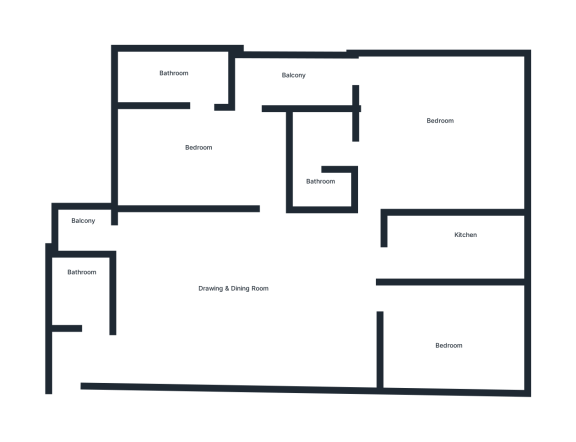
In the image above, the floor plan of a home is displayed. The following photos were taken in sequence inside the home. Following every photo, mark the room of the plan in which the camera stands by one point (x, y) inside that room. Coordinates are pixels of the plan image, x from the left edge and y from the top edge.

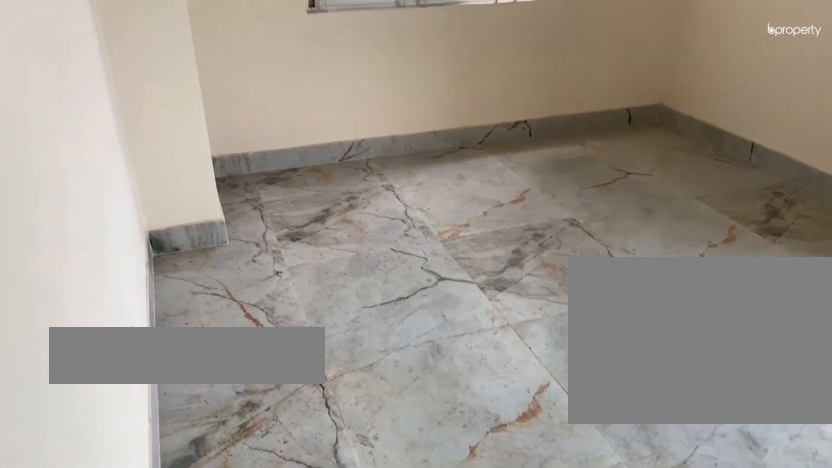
(198, 151)
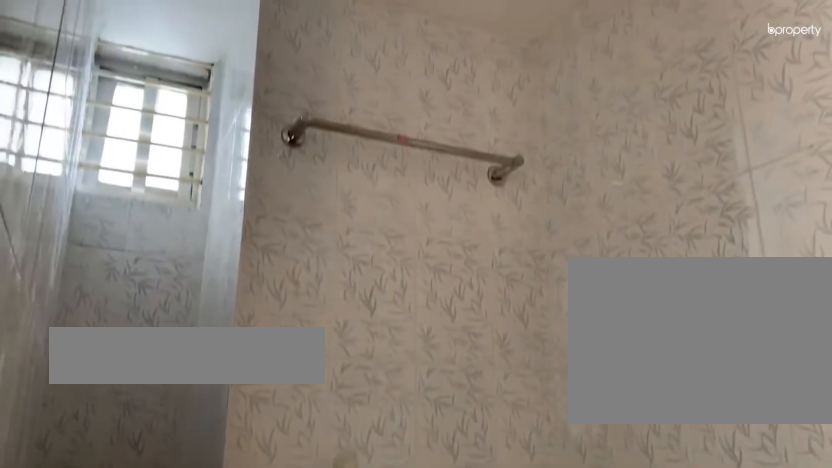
(182, 74)
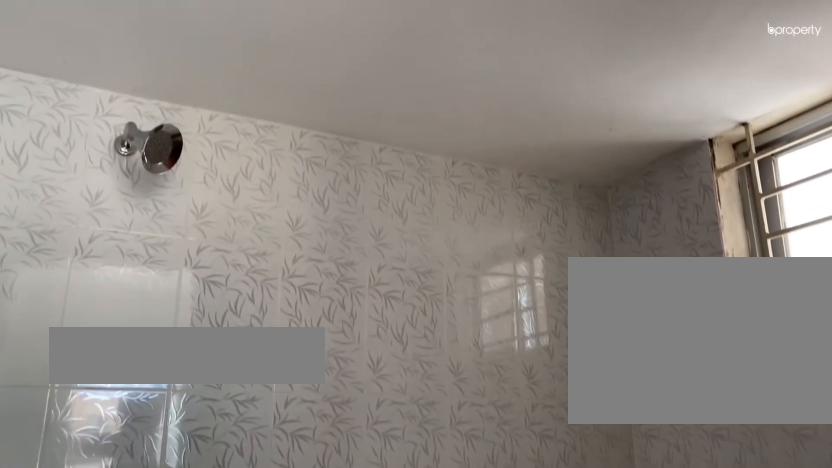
(320, 158)
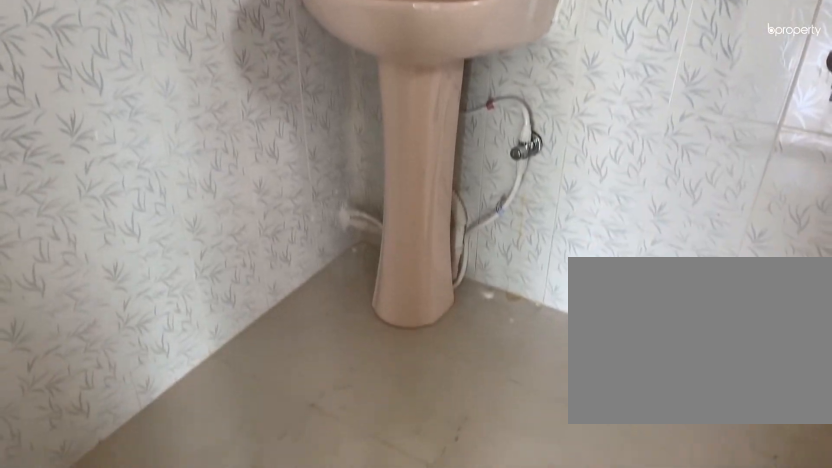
(320, 158)
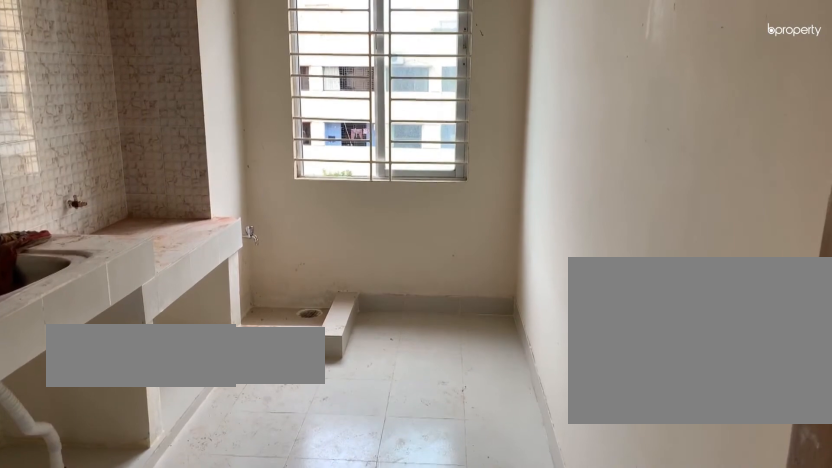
(441, 255)
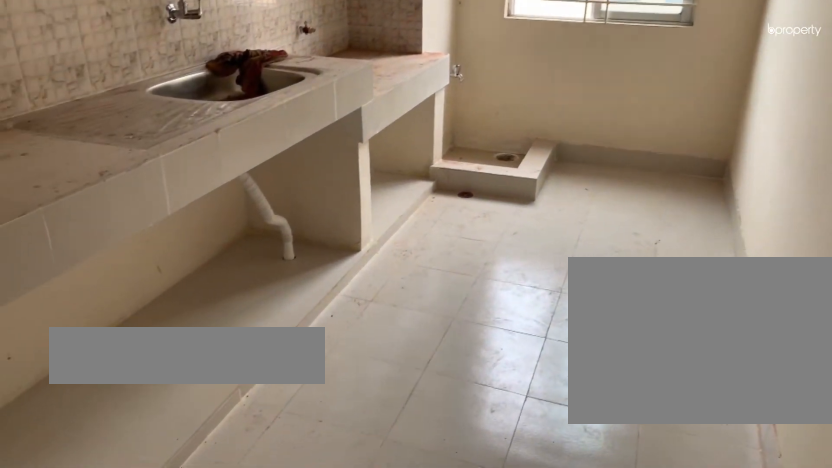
(441, 255)
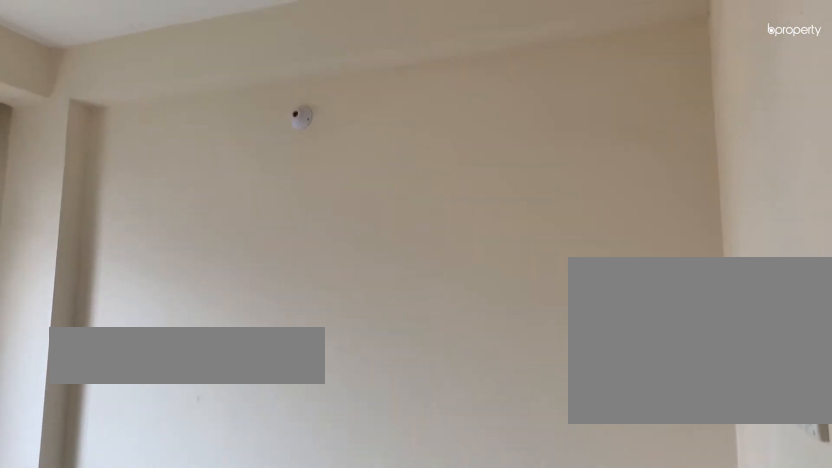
(451, 339)
